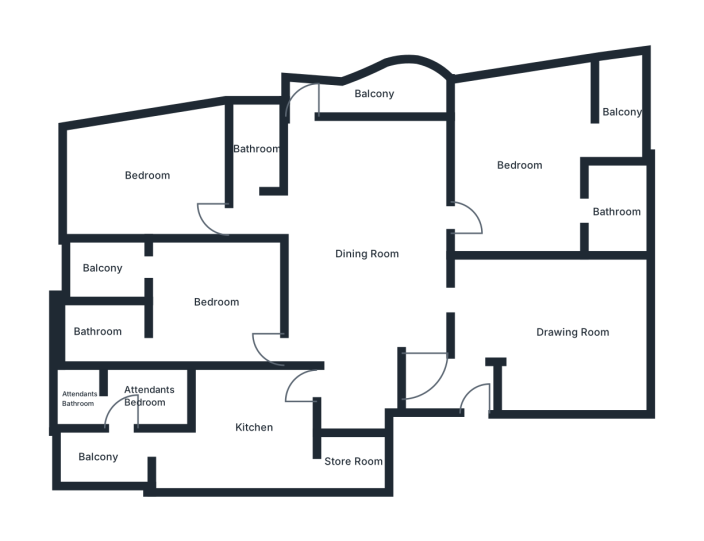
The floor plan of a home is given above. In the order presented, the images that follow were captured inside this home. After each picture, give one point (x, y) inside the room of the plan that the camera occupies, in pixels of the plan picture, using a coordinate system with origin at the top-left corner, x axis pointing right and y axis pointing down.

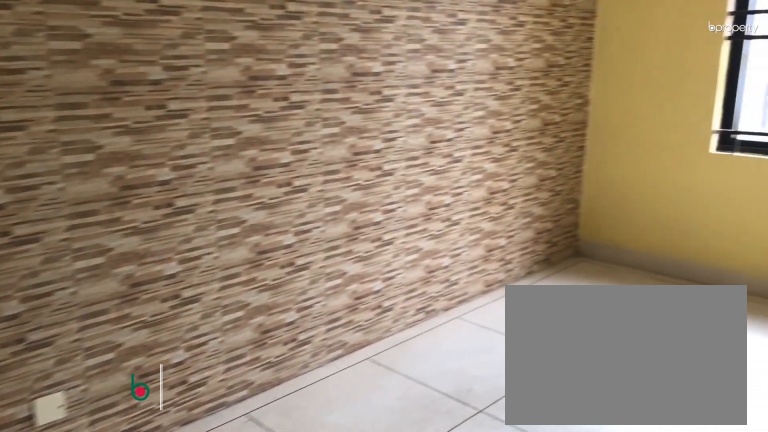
(569, 333)
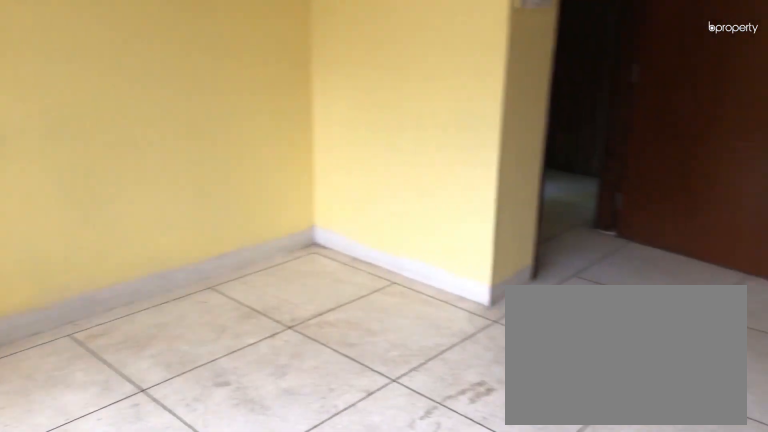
(569, 333)
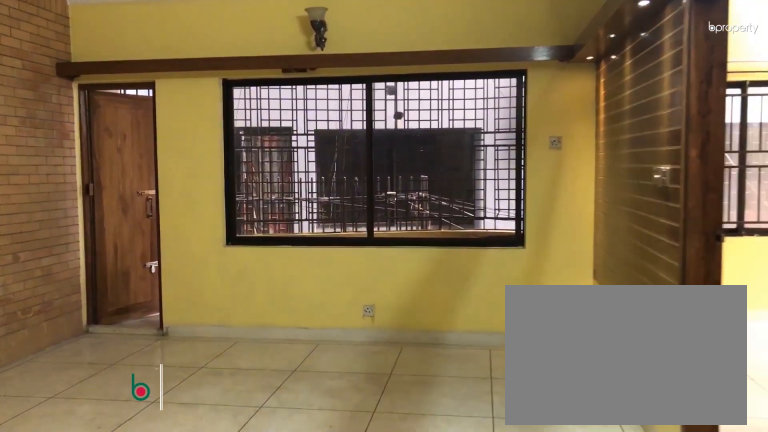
(369, 254)
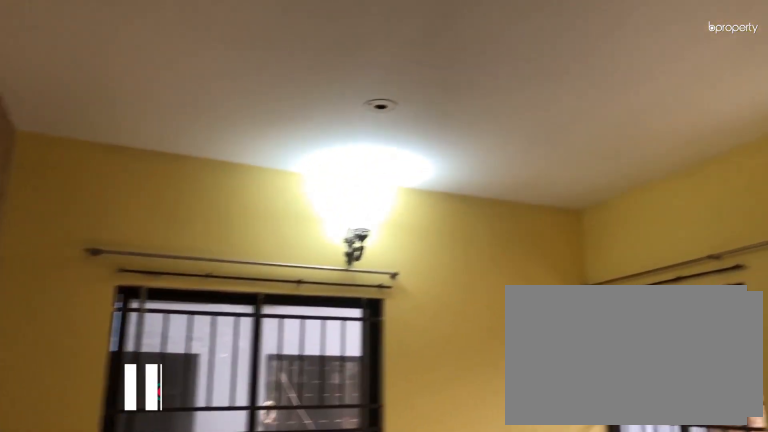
(521, 164)
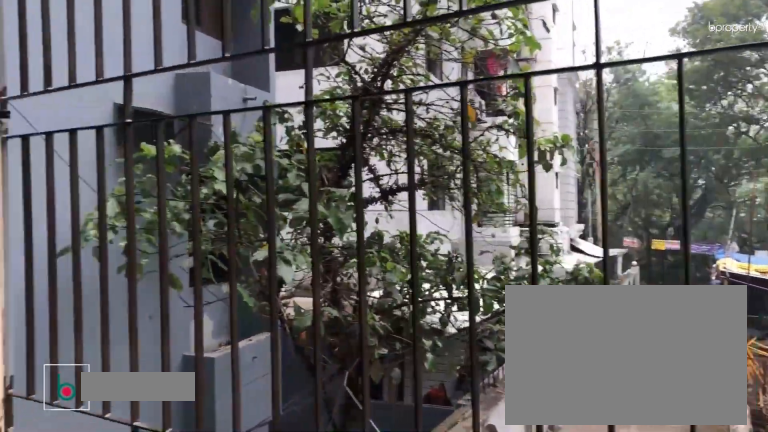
(621, 128)
